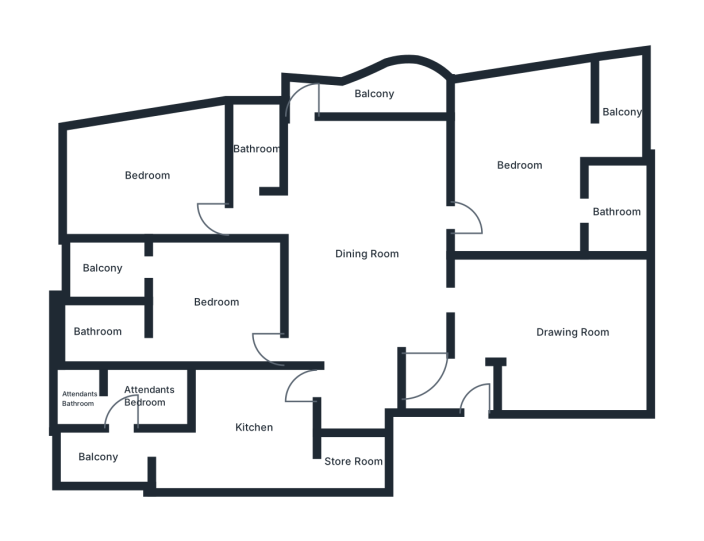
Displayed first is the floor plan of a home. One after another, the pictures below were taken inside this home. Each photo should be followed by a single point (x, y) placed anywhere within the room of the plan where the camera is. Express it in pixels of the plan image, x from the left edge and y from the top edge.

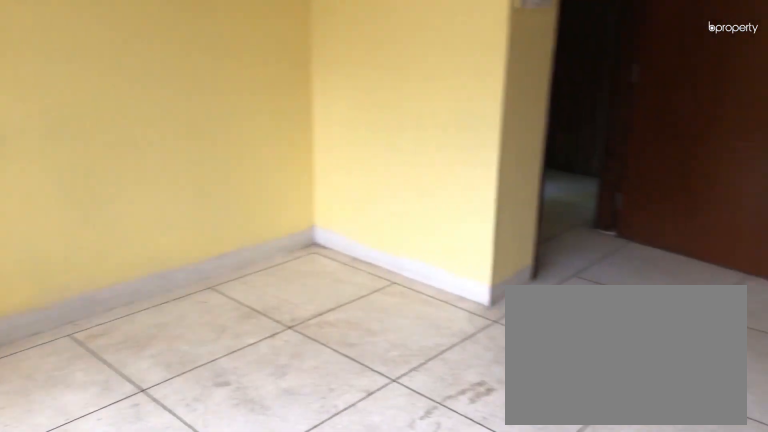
(569, 333)
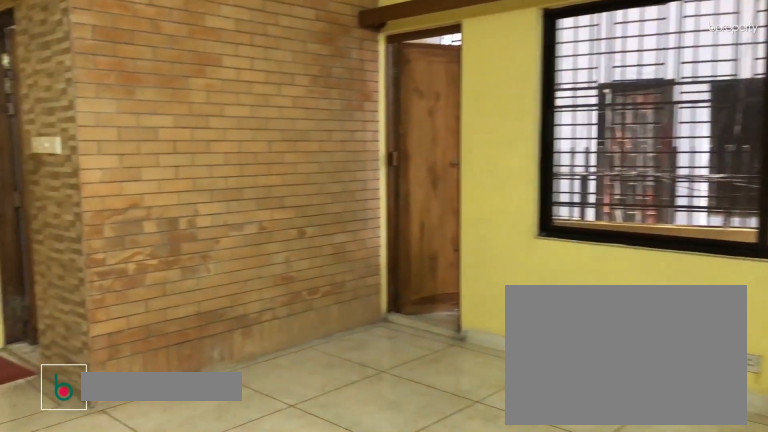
(369, 254)
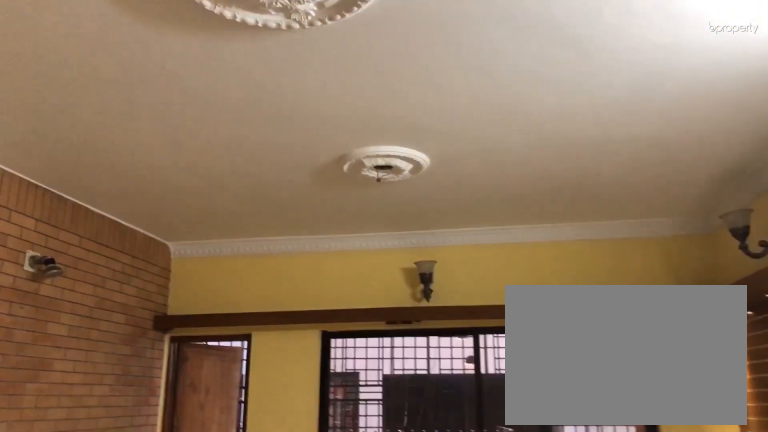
(369, 254)
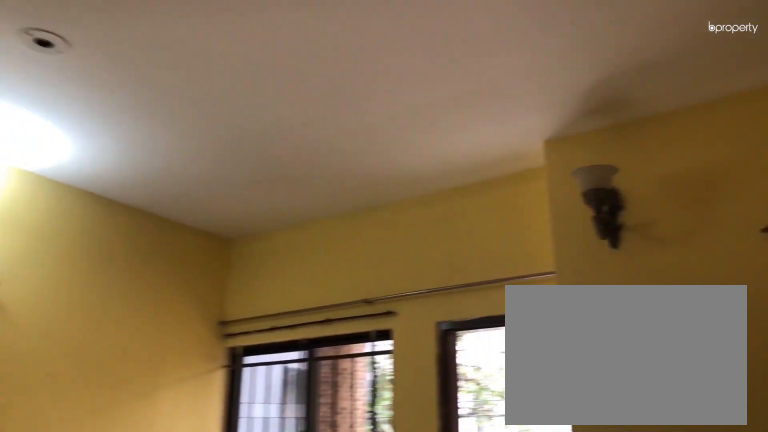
(521, 164)
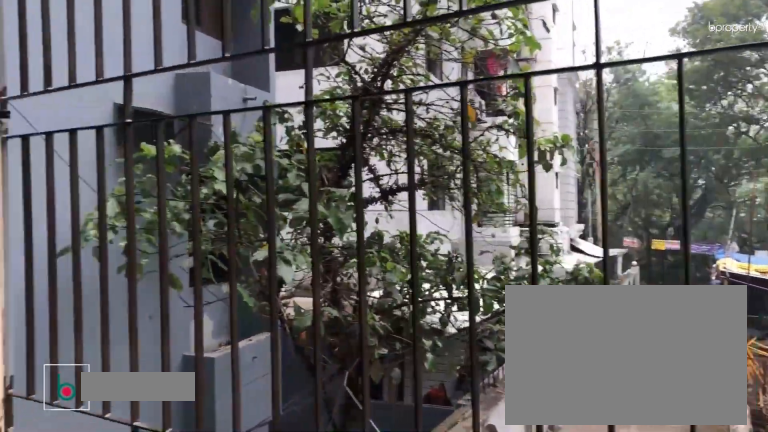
(621, 128)
